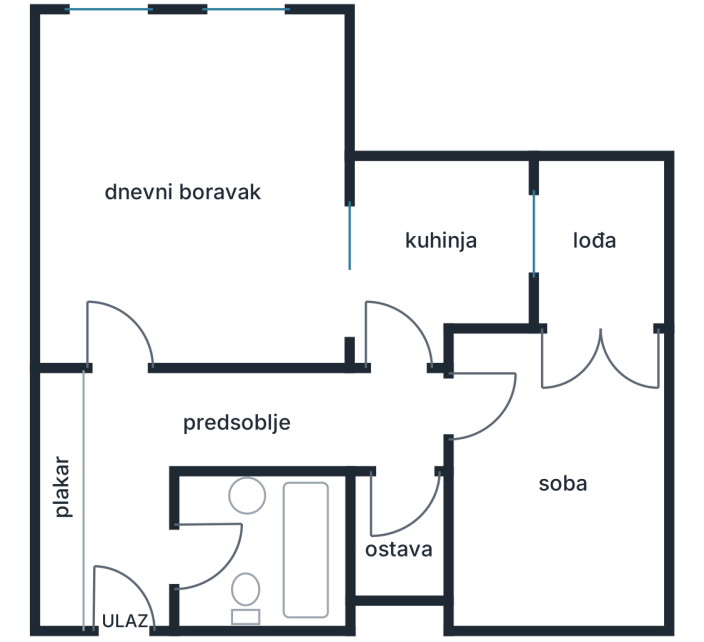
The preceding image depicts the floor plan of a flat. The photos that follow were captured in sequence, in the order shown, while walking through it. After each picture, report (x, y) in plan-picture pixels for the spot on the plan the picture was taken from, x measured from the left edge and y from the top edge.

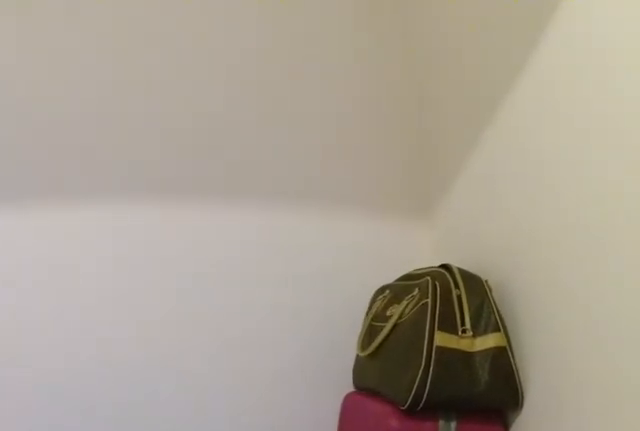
(467, 478)
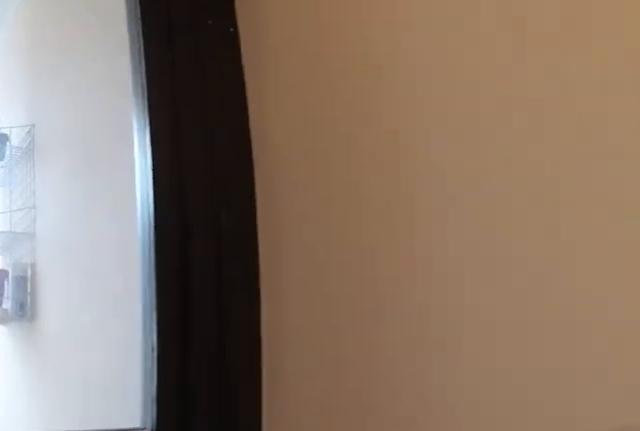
(629, 414)
